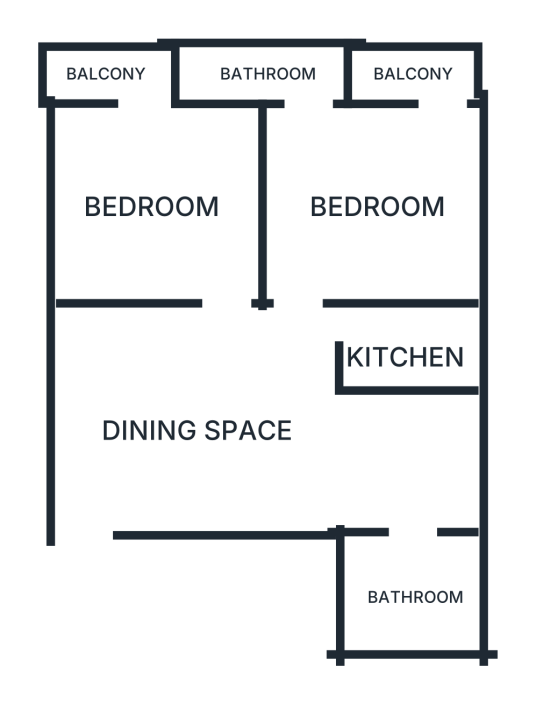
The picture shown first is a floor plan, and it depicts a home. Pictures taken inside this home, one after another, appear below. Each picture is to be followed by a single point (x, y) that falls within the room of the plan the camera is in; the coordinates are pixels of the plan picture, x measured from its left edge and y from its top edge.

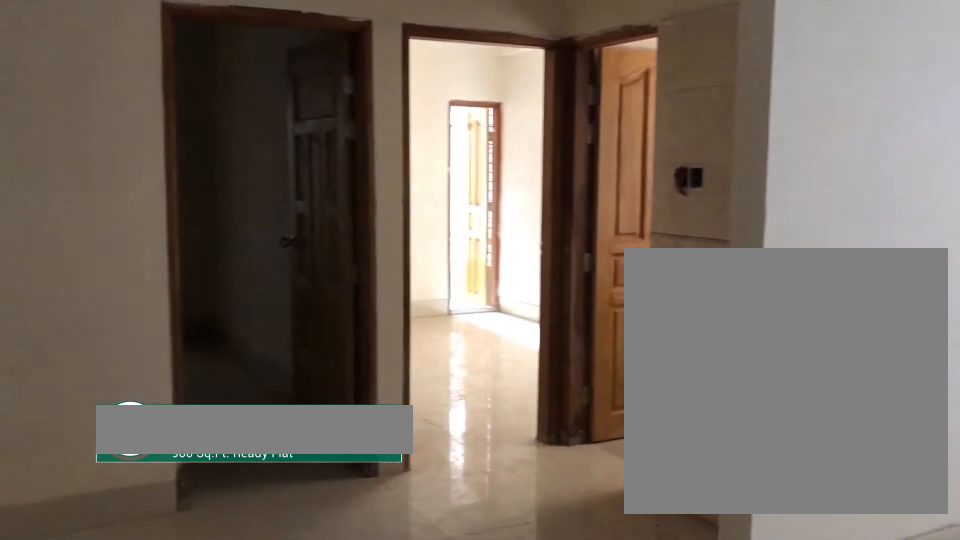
(188, 437)
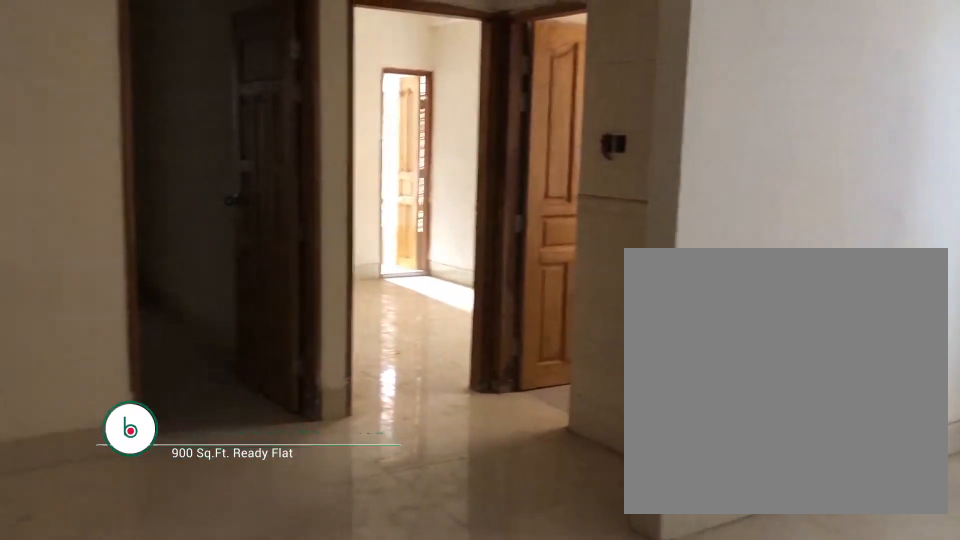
(188, 437)
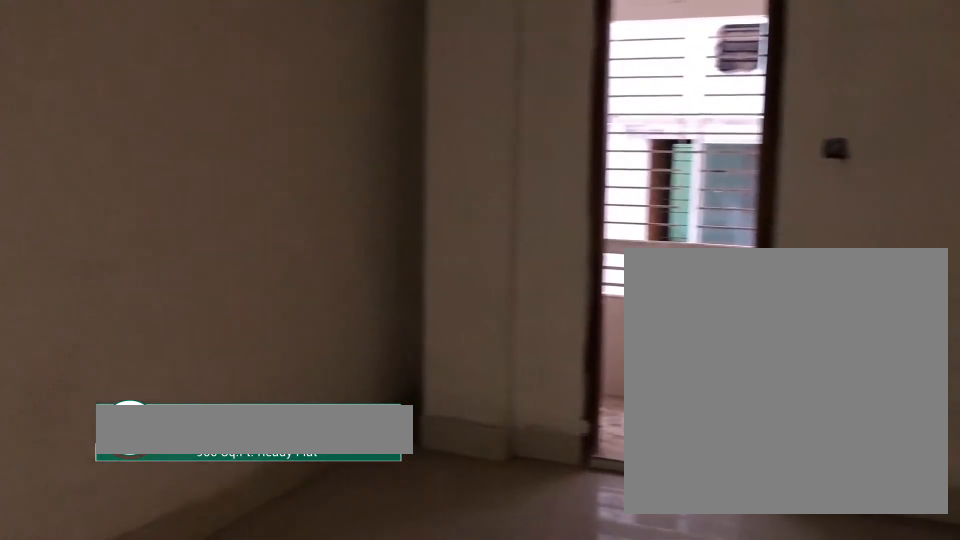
(156, 211)
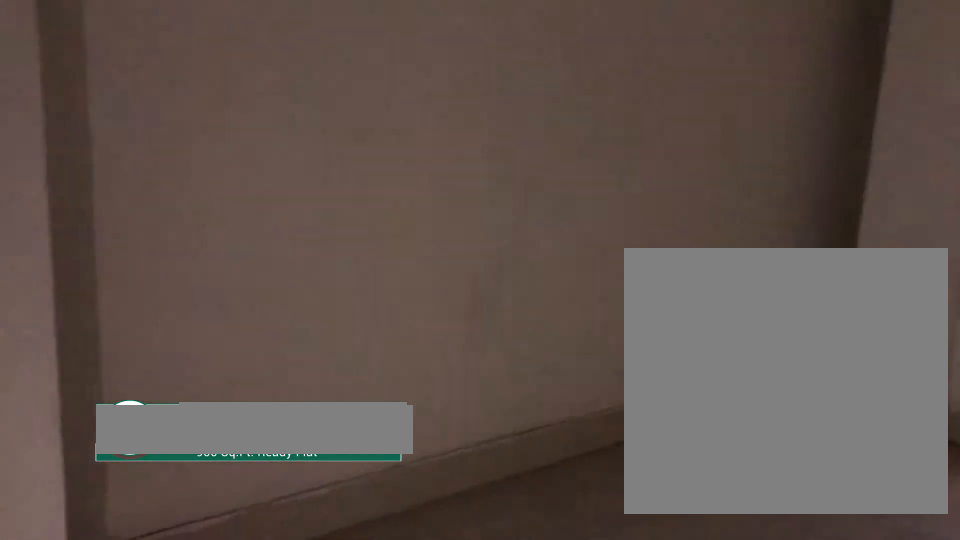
(156, 211)
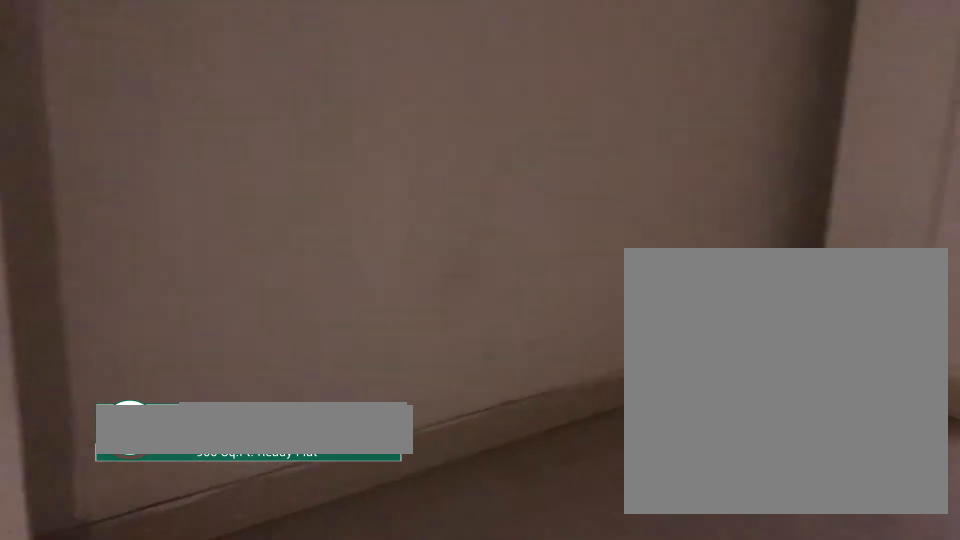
(156, 211)
